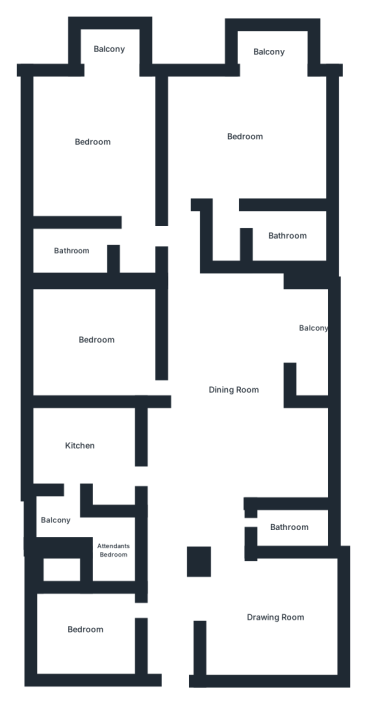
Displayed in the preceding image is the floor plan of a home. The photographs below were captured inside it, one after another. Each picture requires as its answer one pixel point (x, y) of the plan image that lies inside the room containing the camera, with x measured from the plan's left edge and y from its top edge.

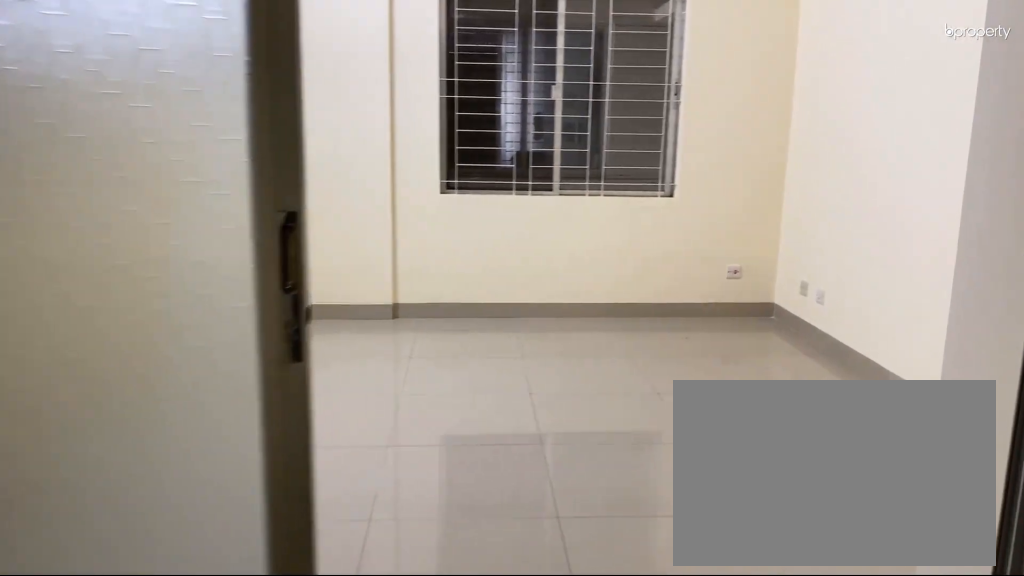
(273, 615)
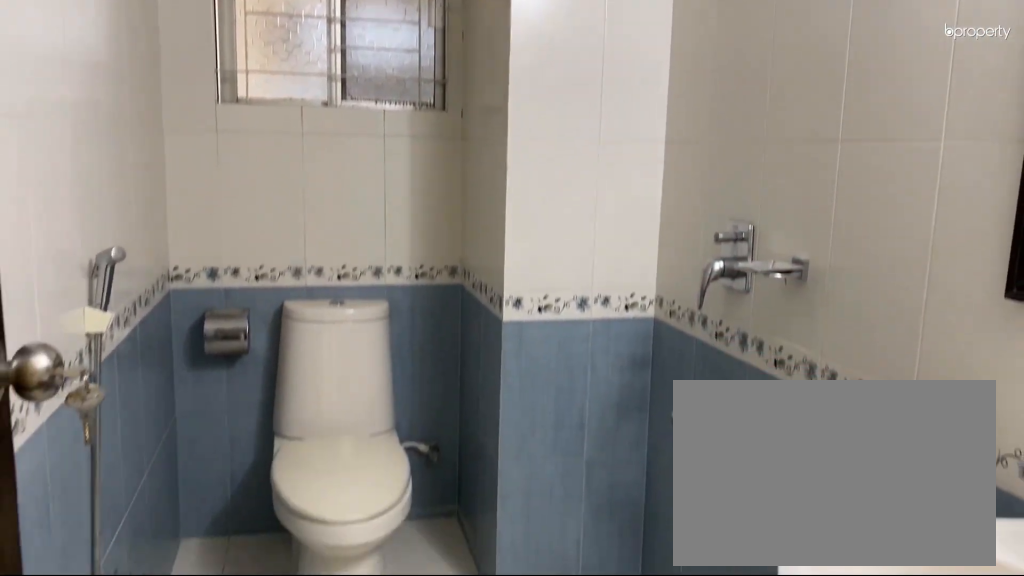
(288, 526)
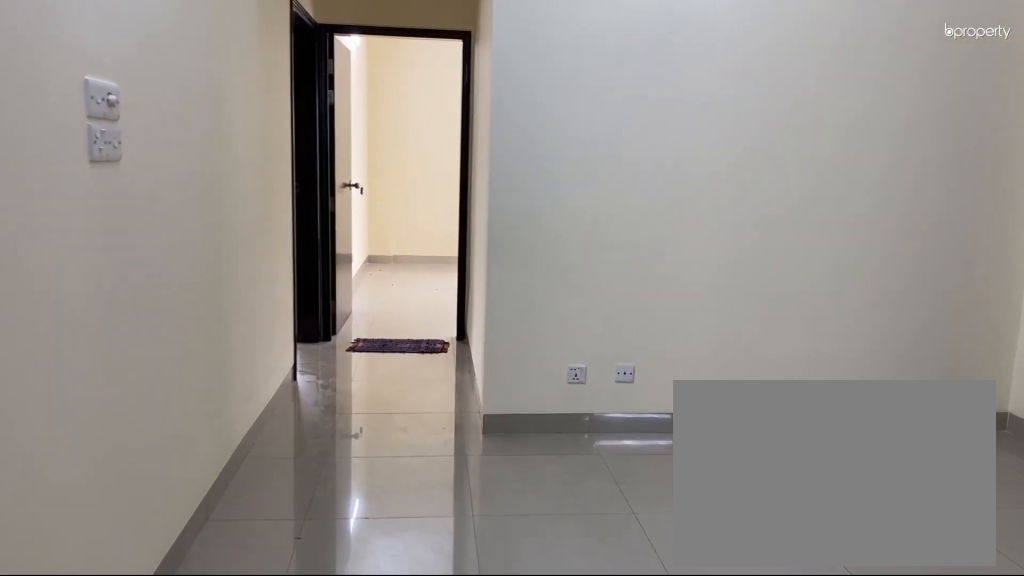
(232, 390)
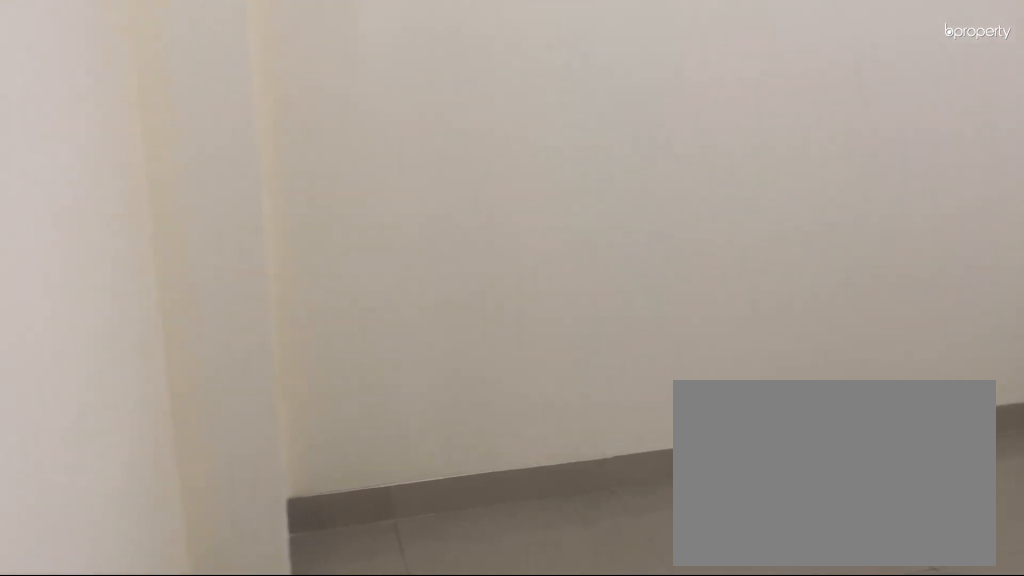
(84, 628)
